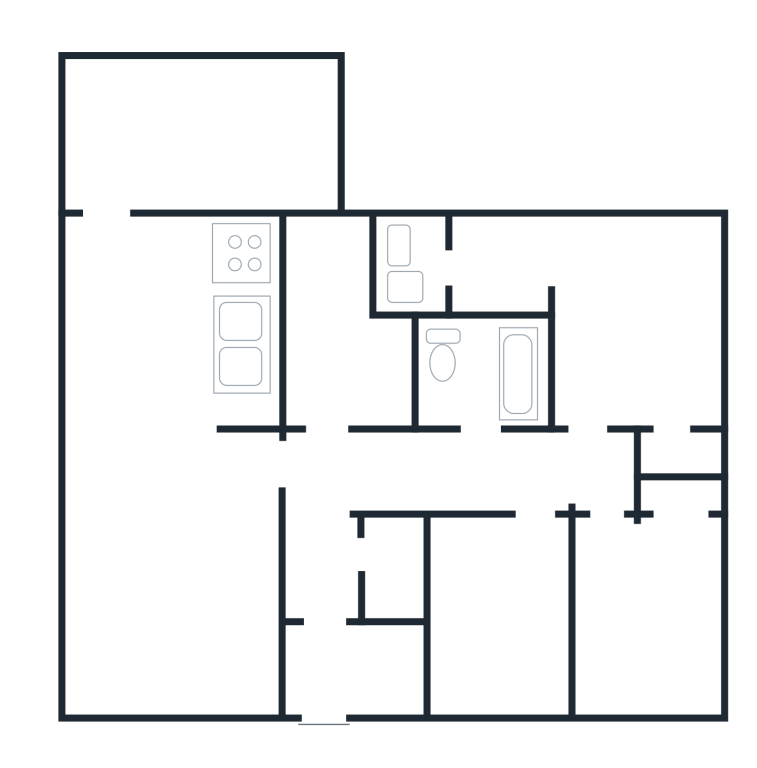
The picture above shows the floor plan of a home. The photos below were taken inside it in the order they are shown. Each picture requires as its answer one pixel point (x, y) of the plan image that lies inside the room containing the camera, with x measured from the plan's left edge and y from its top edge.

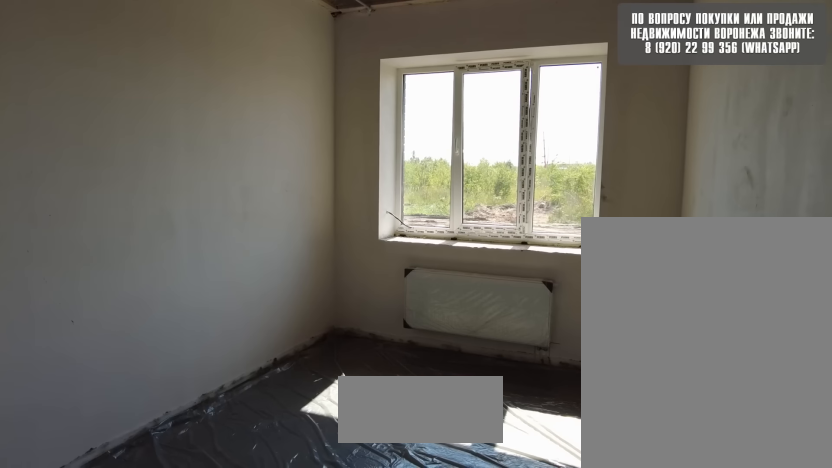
(628, 609)
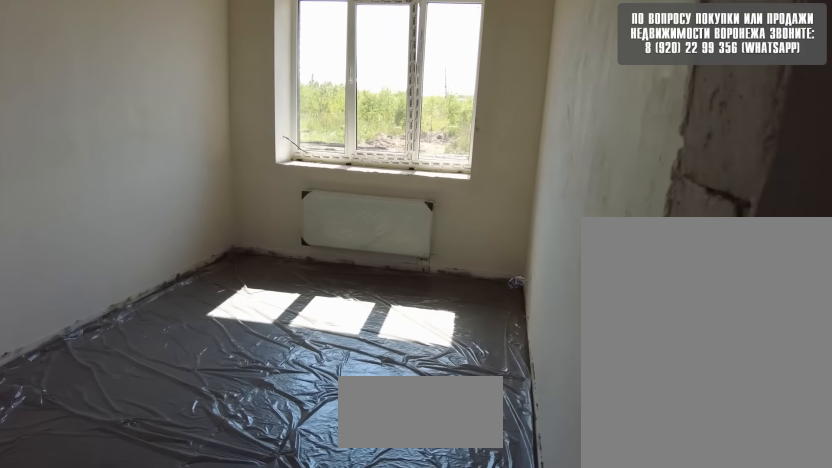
(622, 577)
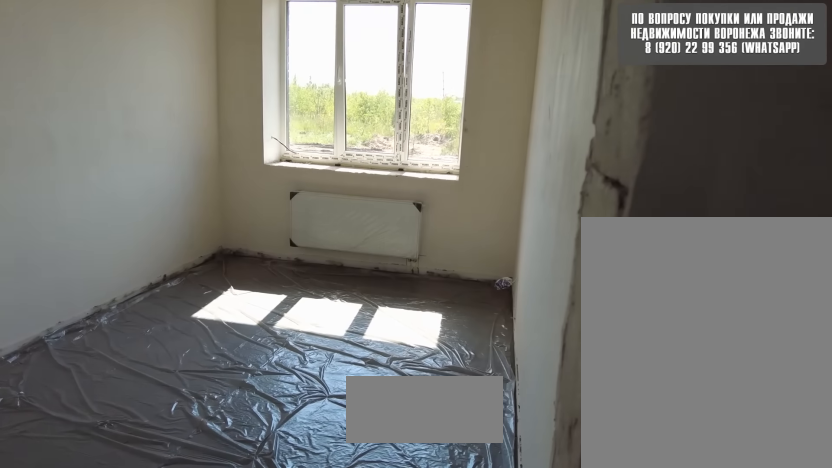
(621, 568)
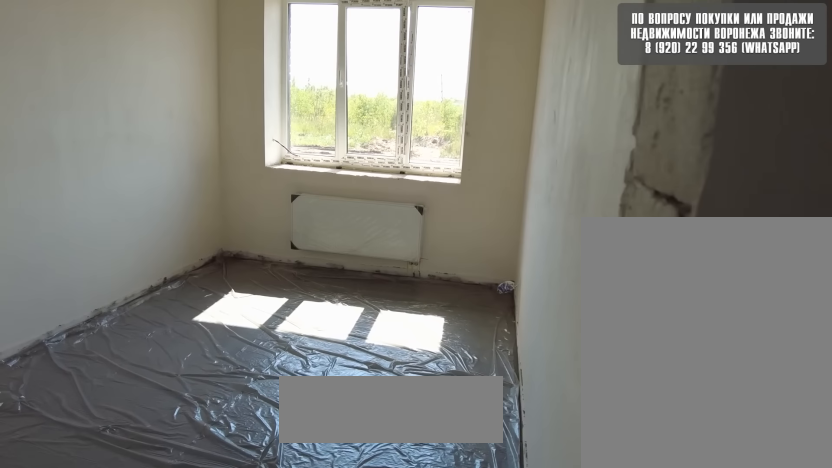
(625, 584)
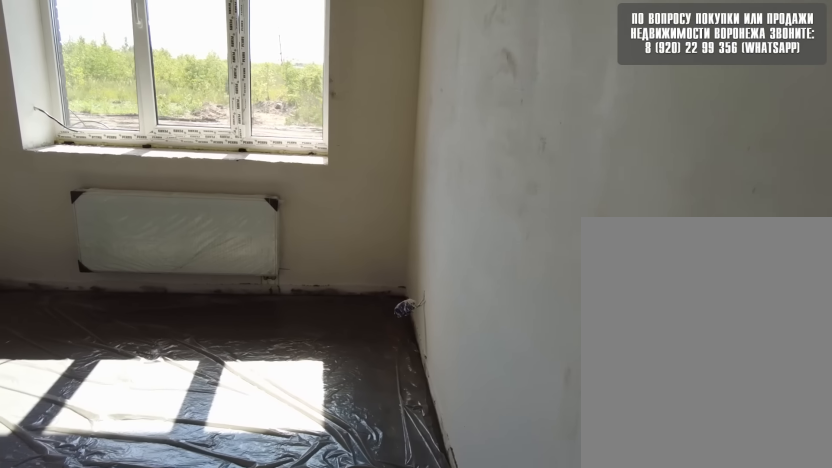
(628, 609)
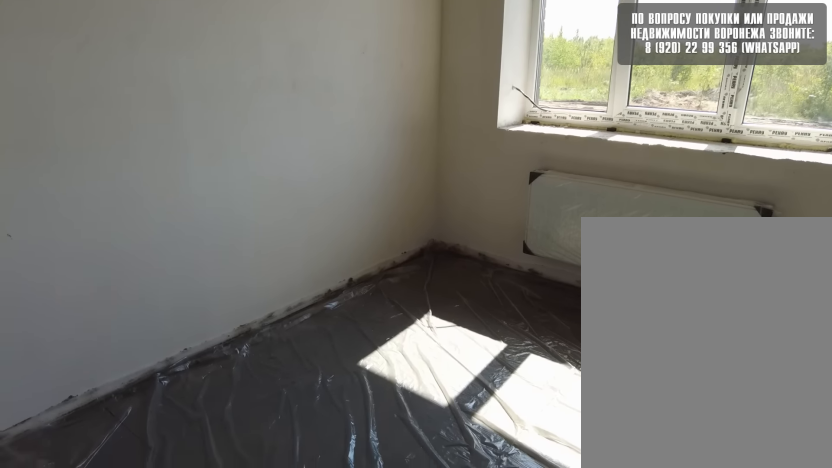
(627, 608)
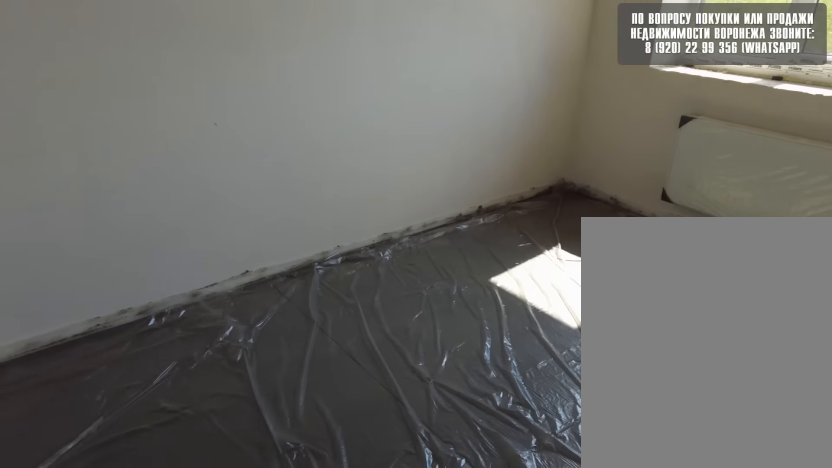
(627, 578)
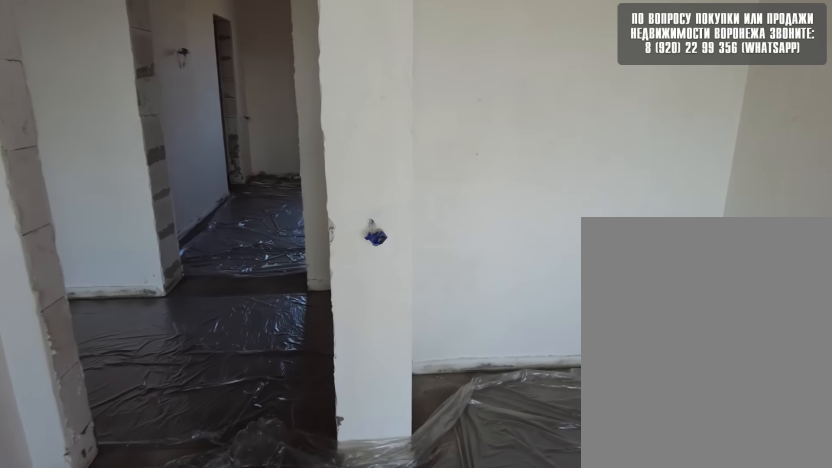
(627, 608)
